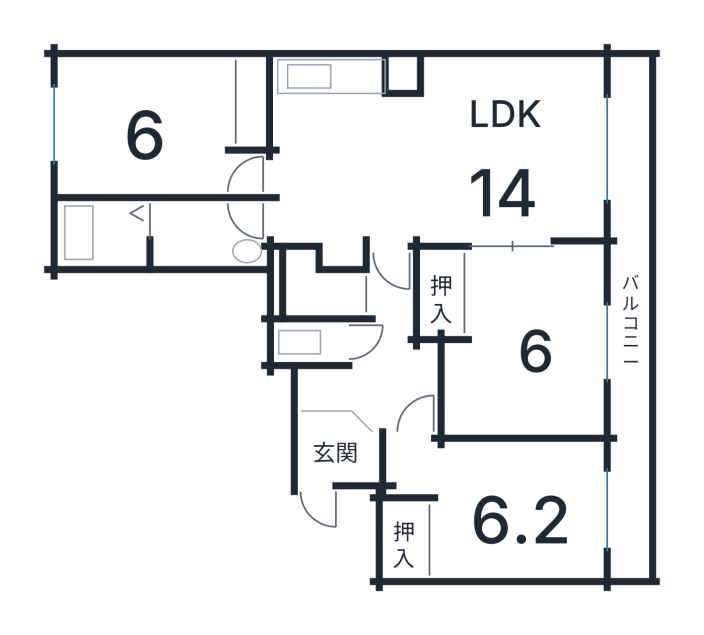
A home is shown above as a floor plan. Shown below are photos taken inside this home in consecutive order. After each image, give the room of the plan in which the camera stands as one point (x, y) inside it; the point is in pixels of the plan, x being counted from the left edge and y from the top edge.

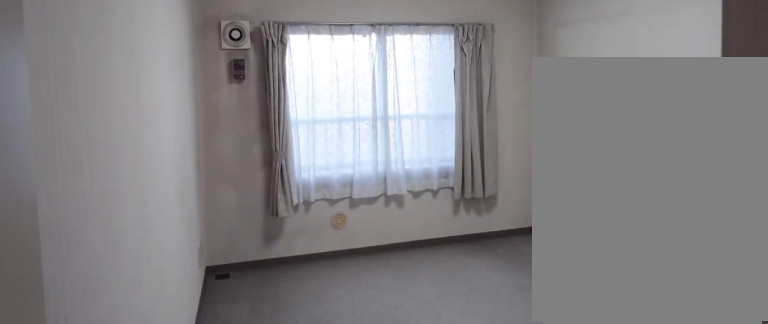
(139, 120)
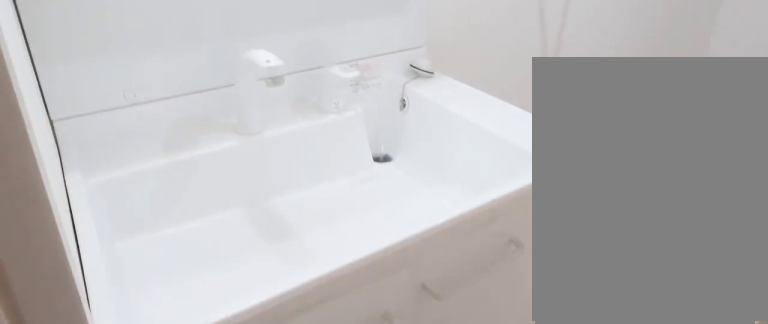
(220, 218)
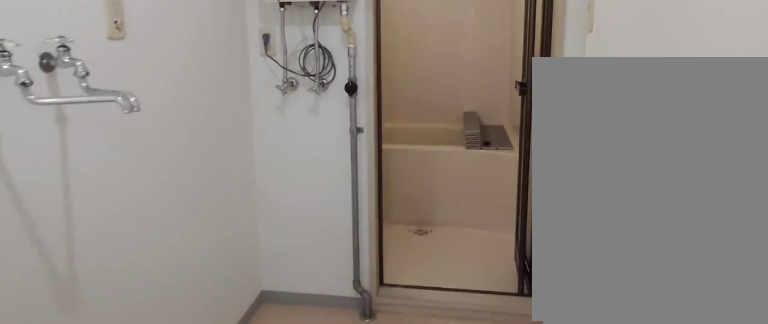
(220, 218)
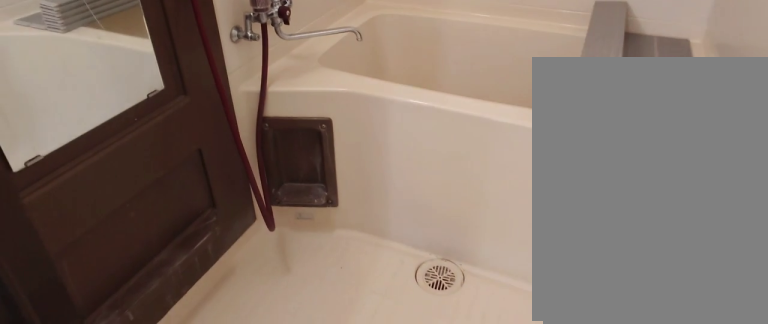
(104, 242)
